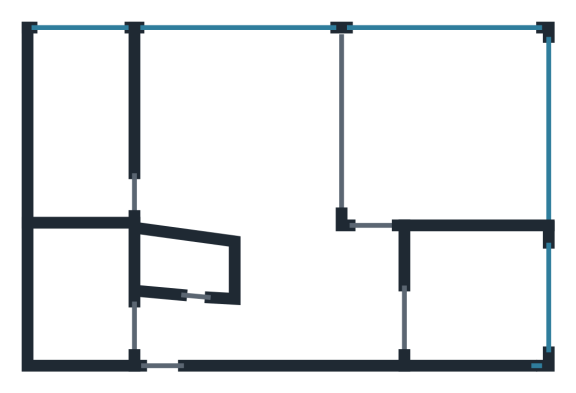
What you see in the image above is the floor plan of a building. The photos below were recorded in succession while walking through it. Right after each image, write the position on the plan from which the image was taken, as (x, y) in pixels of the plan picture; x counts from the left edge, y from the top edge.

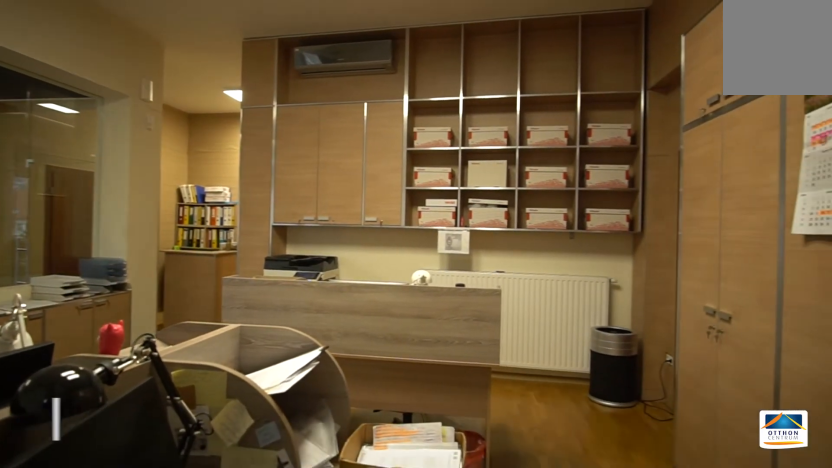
(234, 138)
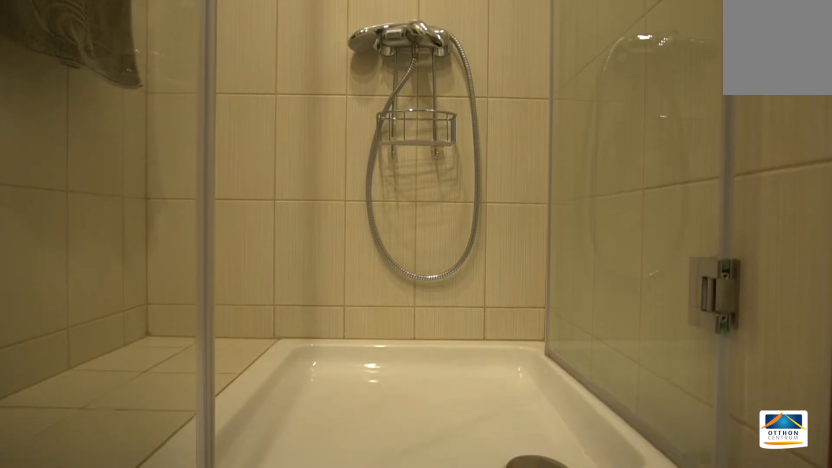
(172, 261)
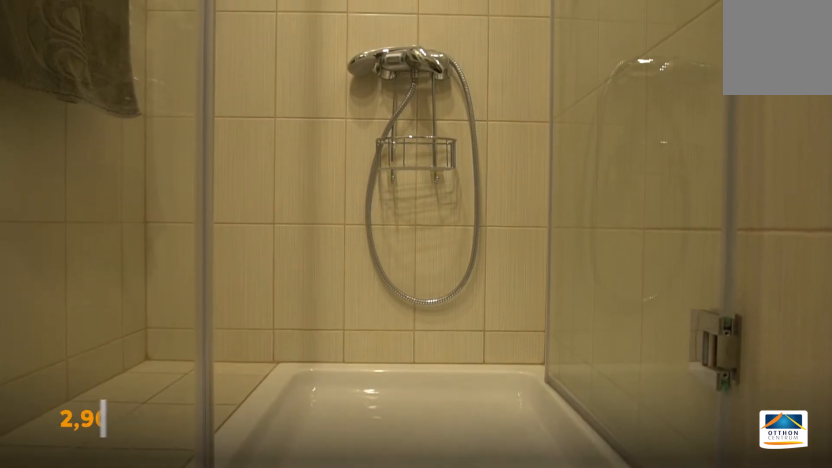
(172, 261)
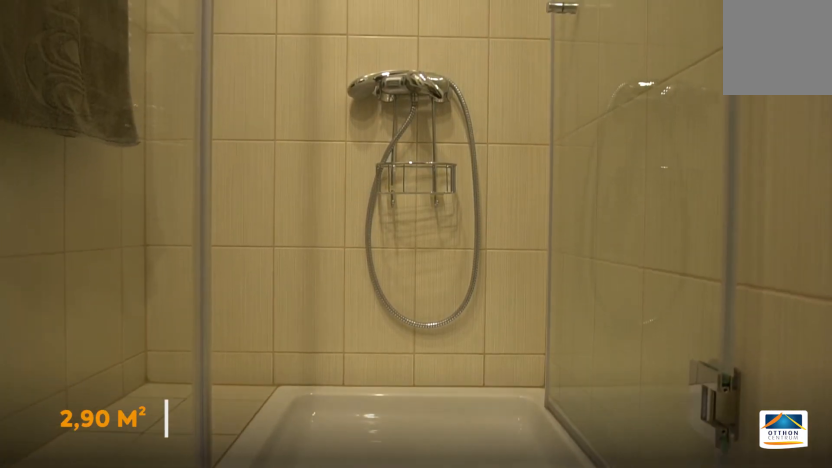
(173, 261)
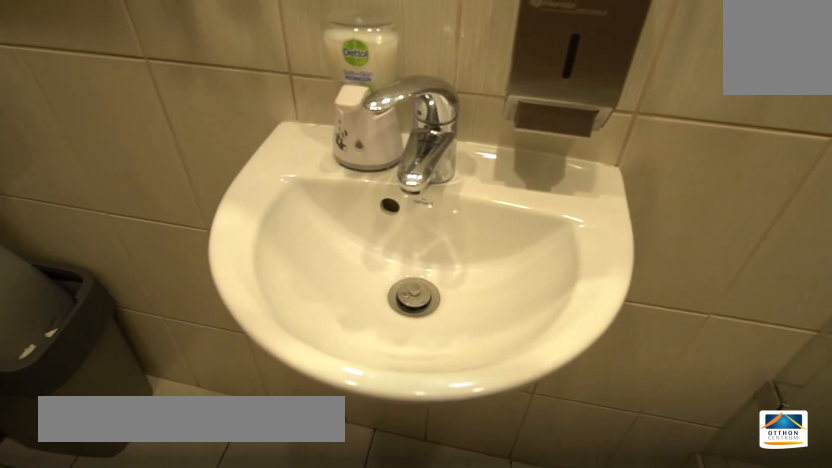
(174, 262)
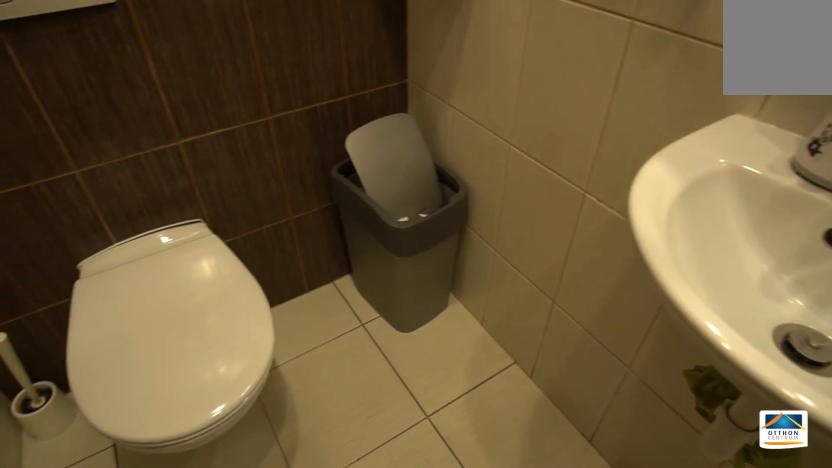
(173, 262)
